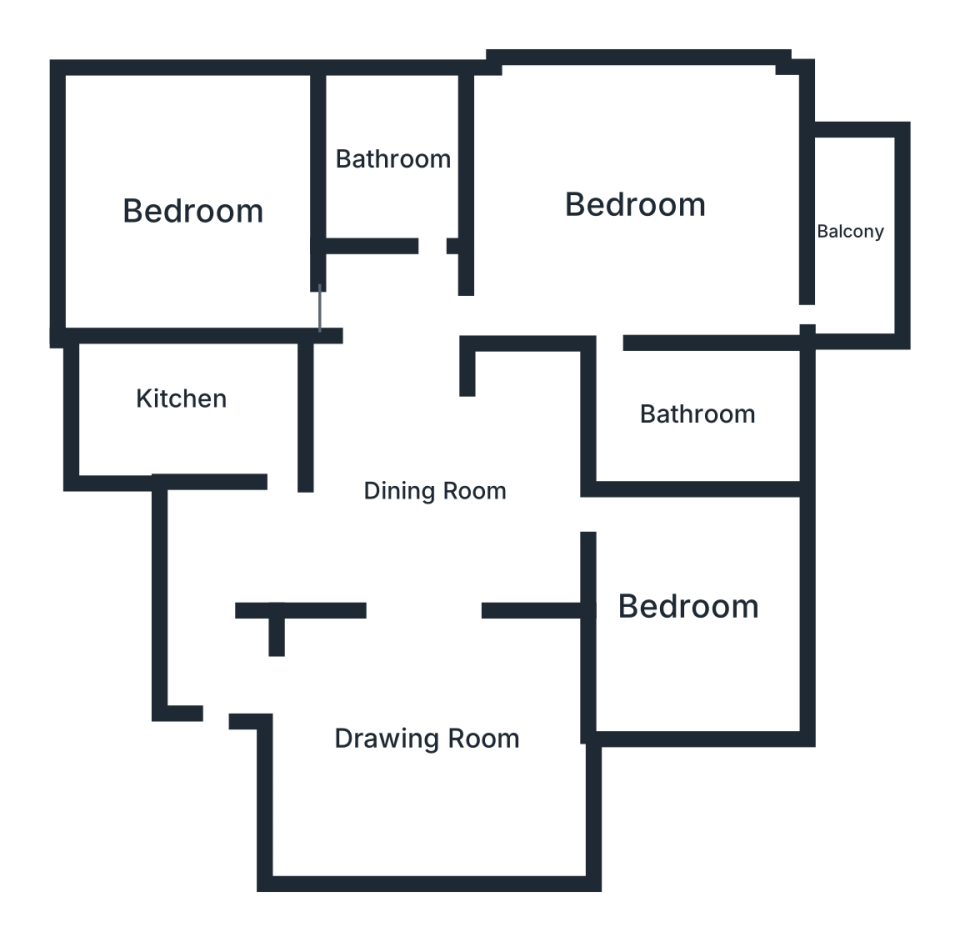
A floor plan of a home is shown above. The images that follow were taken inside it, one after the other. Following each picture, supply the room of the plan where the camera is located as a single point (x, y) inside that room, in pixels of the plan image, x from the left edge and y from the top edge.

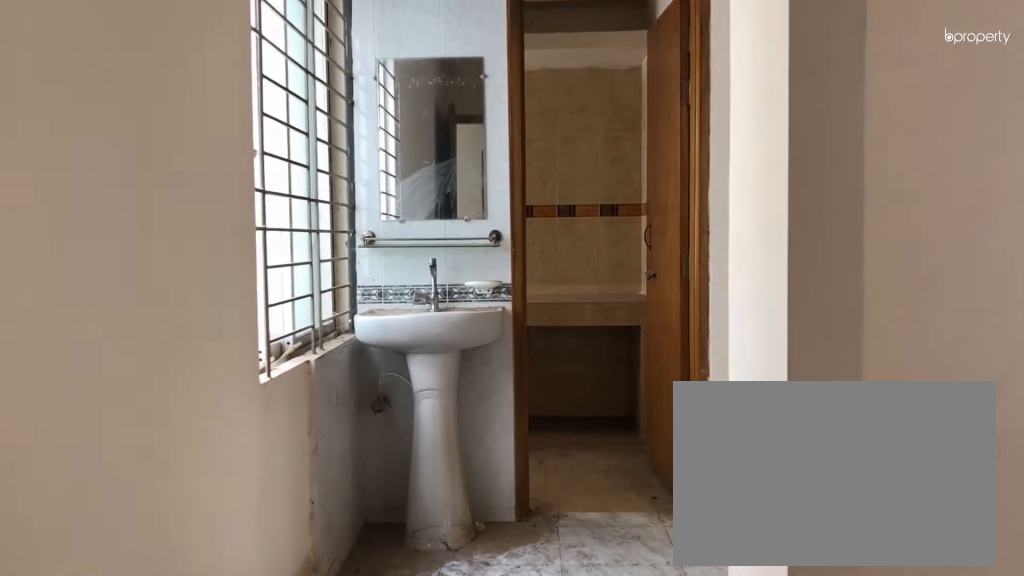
(221, 578)
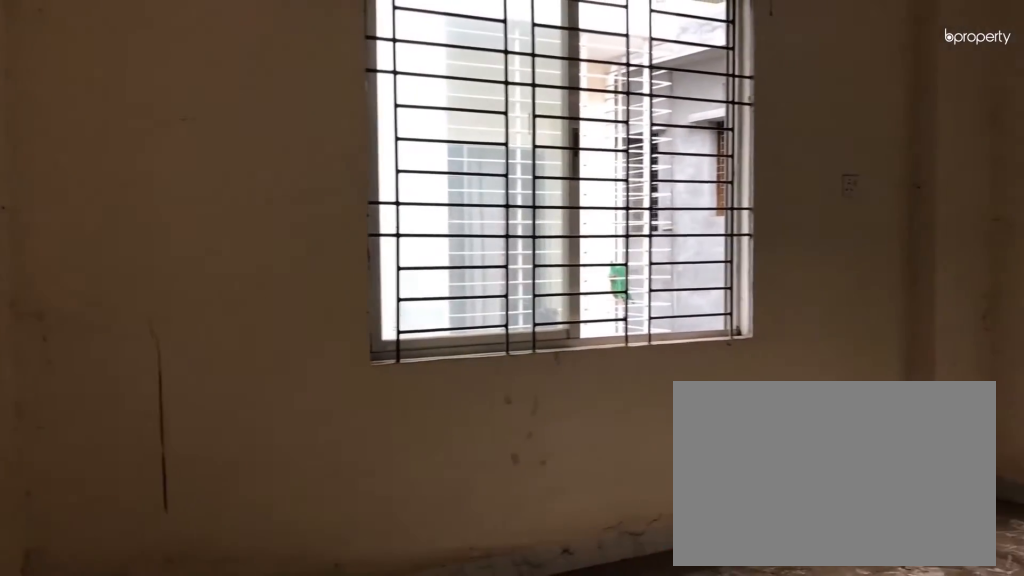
(638, 207)
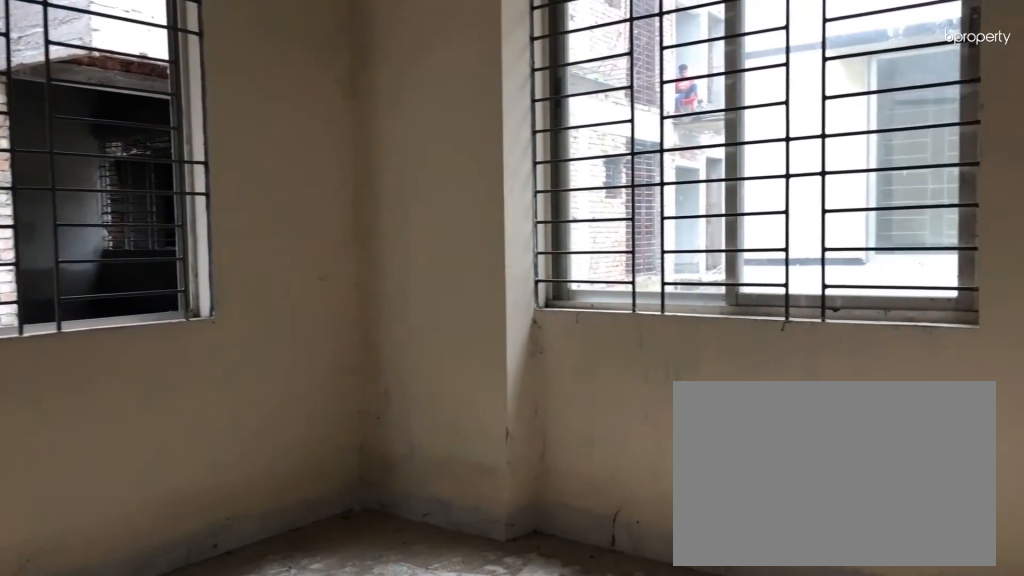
(687, 602)
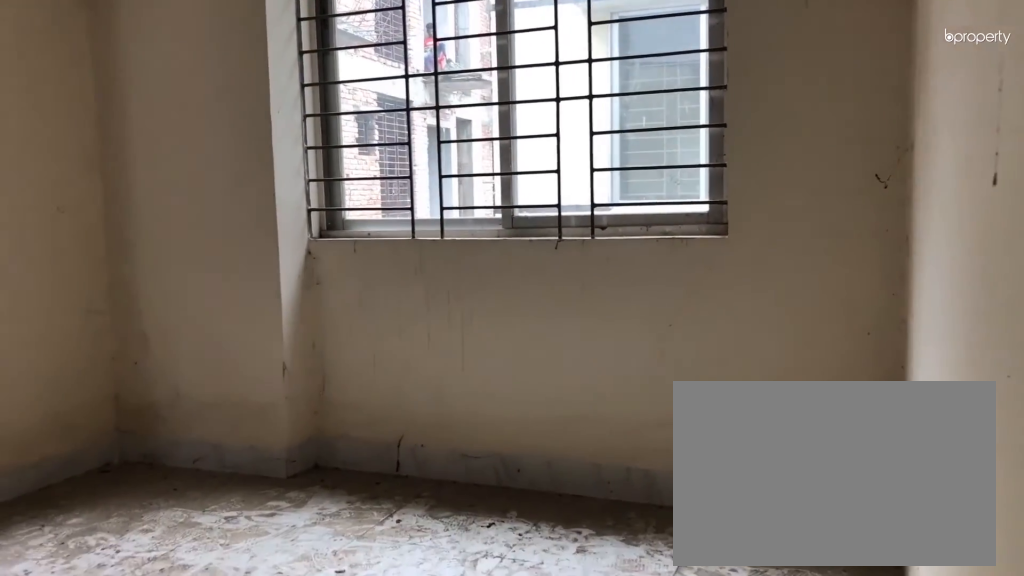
(687, 602)
